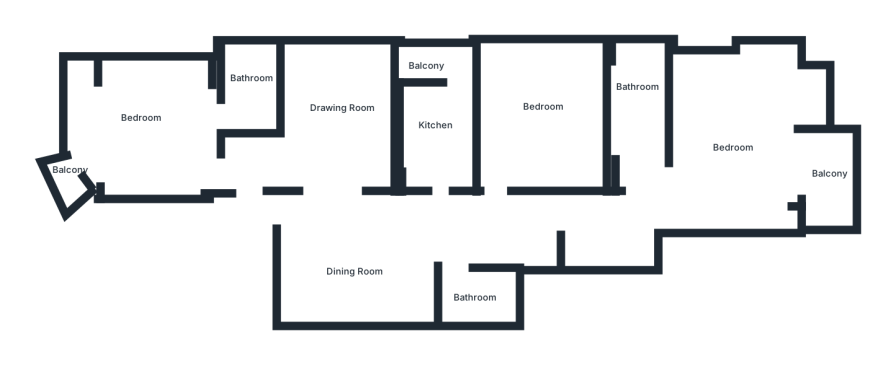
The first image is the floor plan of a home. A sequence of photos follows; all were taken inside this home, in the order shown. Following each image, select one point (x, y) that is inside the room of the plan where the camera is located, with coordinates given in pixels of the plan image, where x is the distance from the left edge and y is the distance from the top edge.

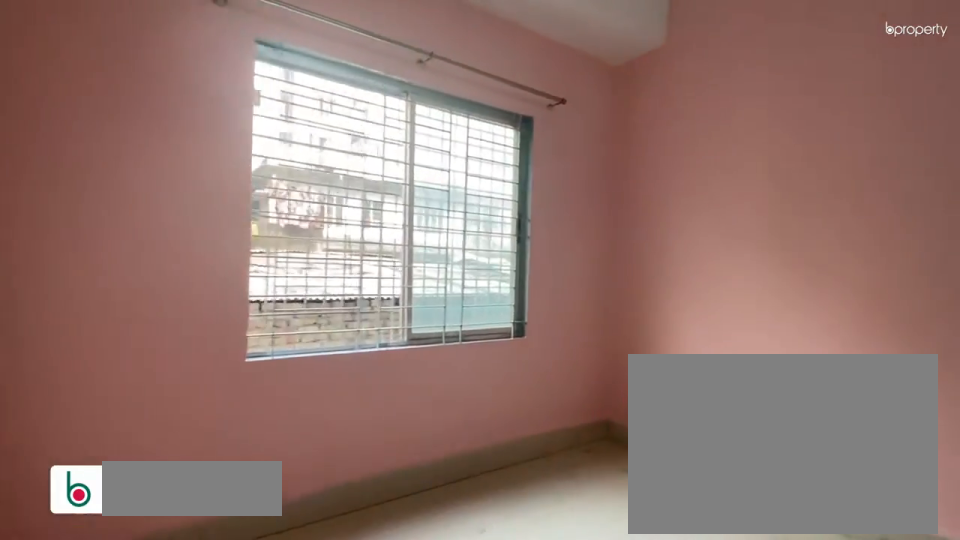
(336, 119)
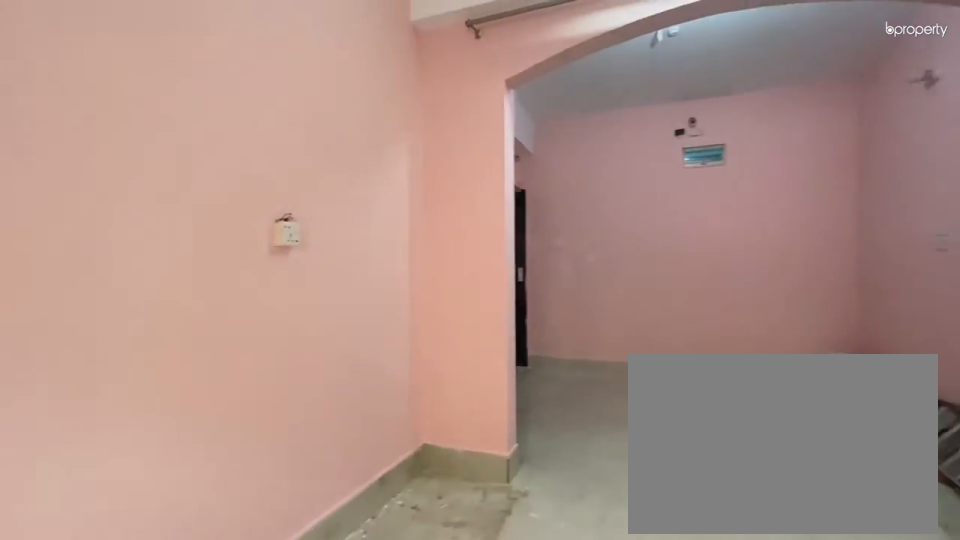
(332, 135)
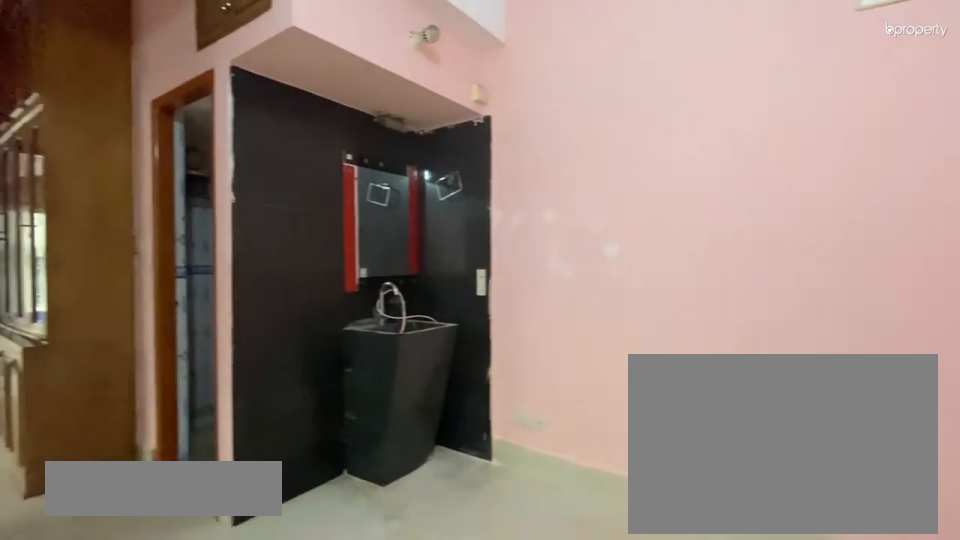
(355, 266)
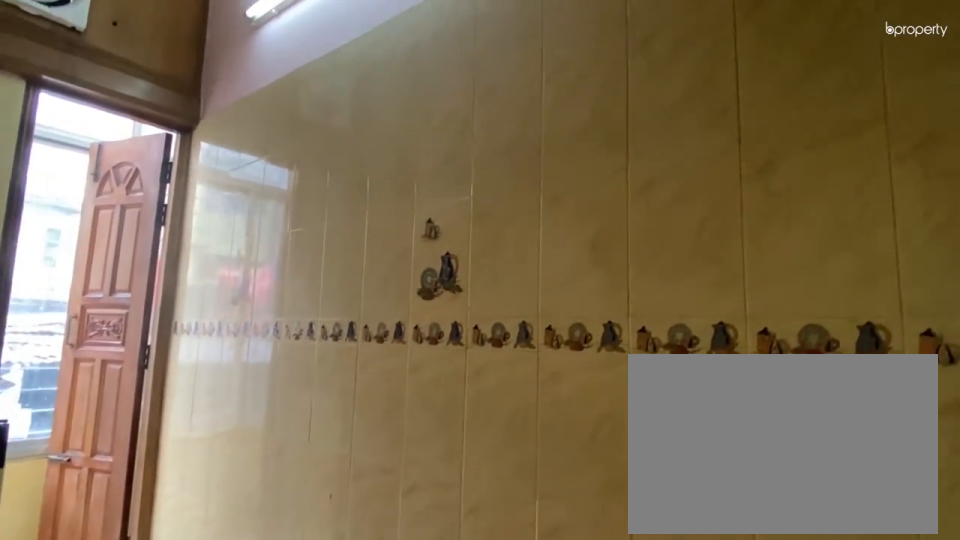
(437, 134)
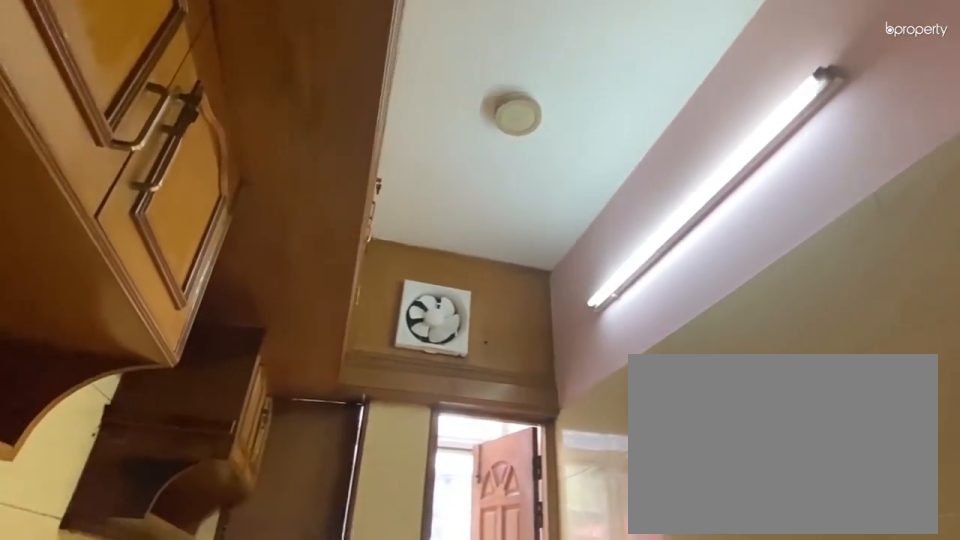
(437, 134)
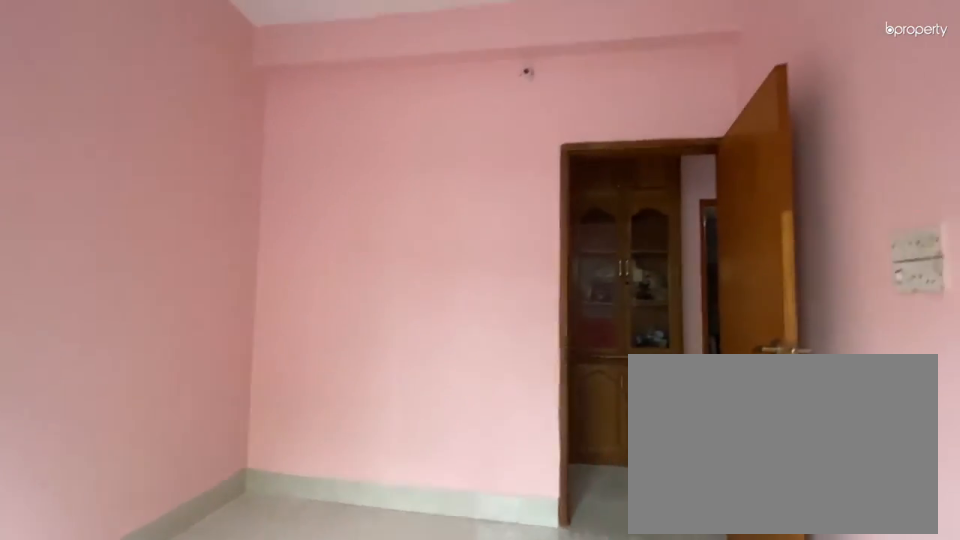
(542, 131)
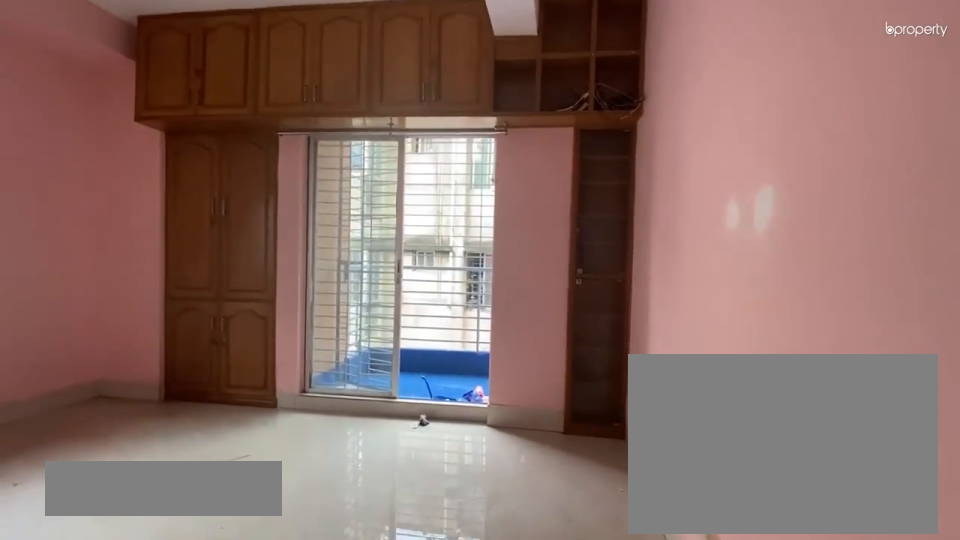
(732, 159)
